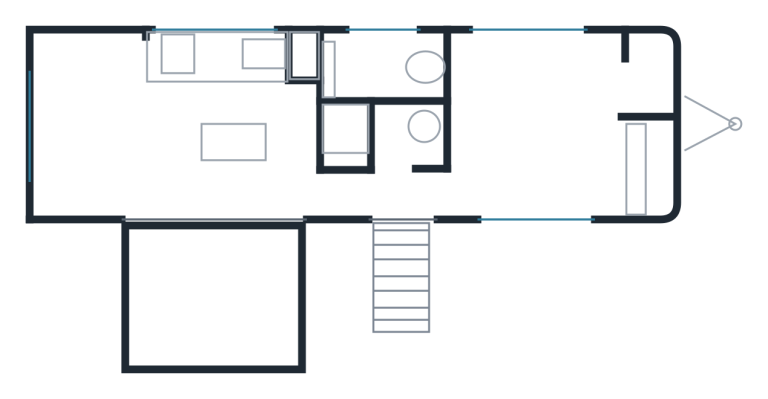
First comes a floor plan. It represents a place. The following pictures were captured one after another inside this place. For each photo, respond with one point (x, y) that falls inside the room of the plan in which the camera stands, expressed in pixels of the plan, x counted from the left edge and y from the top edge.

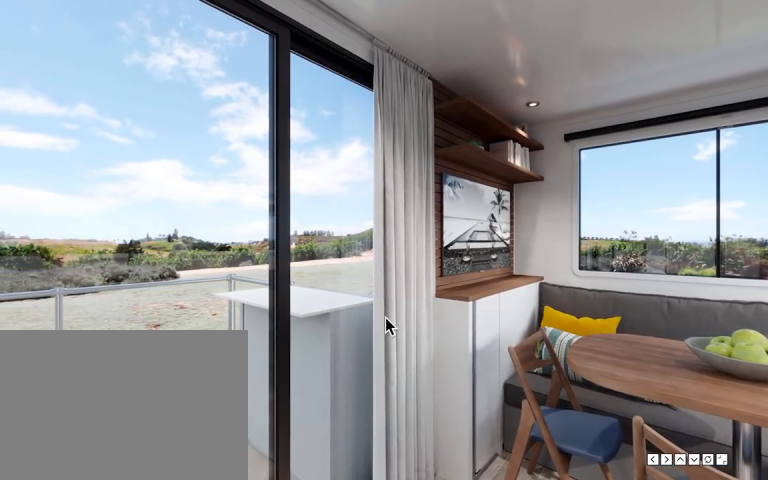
(232, 132)
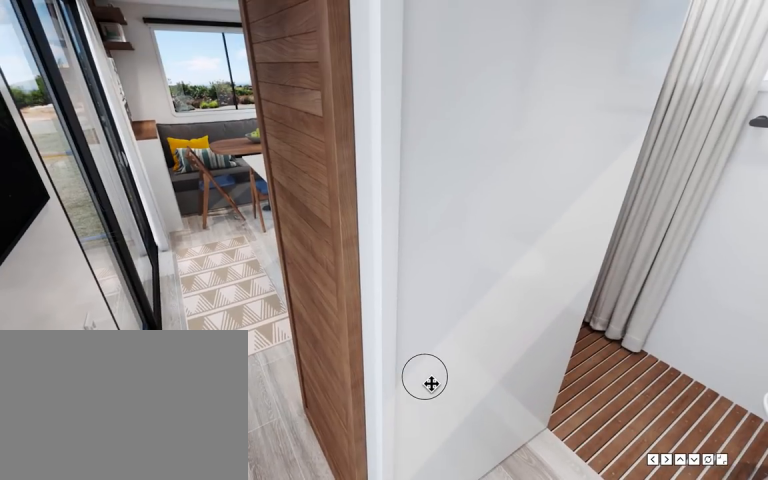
(386, 195)
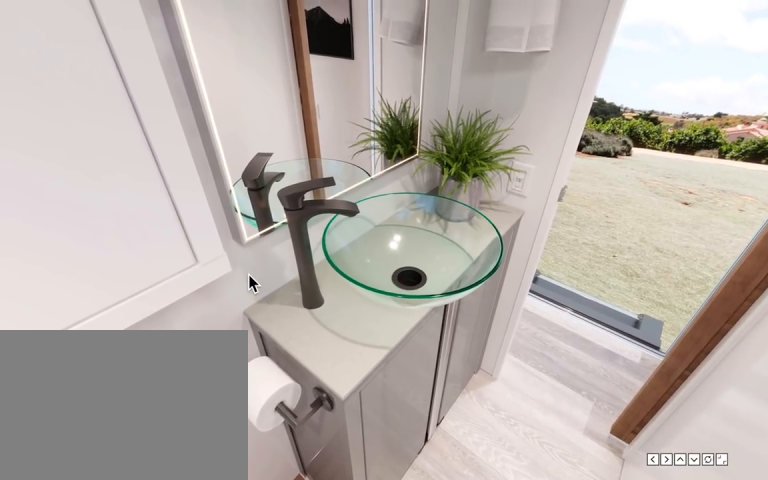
(390, 109)
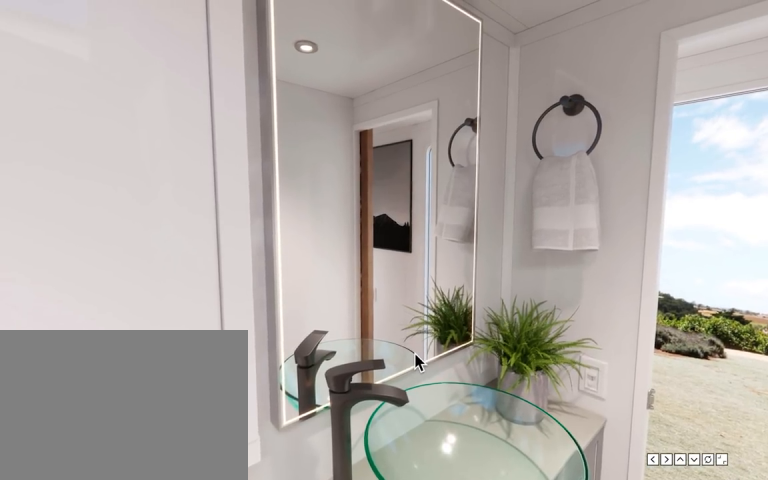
(386, 133)
